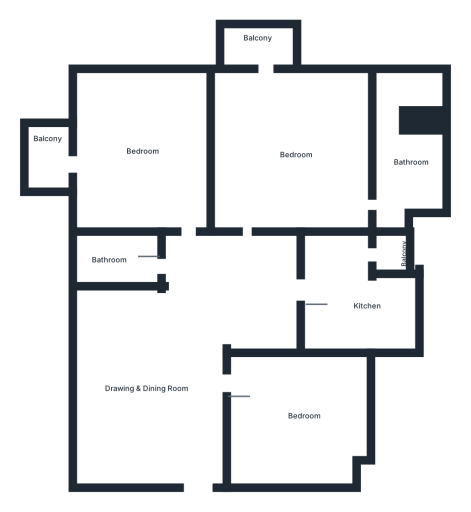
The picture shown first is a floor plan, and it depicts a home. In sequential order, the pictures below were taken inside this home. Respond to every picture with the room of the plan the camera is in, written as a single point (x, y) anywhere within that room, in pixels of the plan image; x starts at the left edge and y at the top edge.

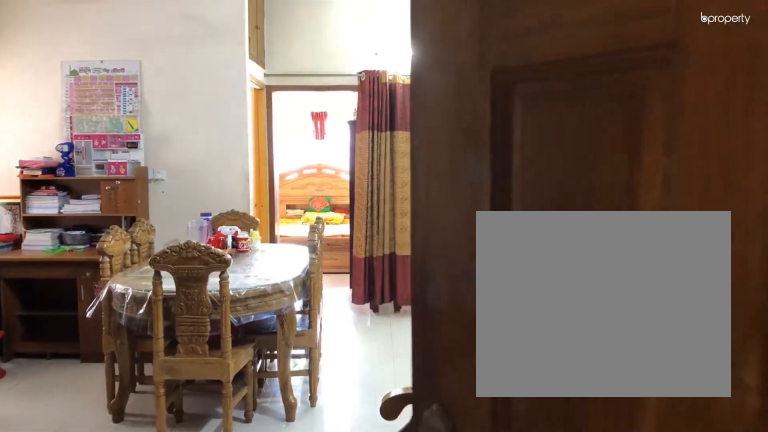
(200, 481)
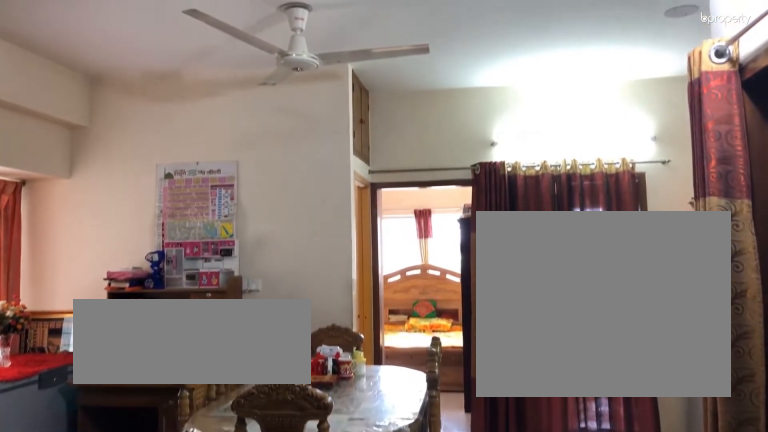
(152, 386)
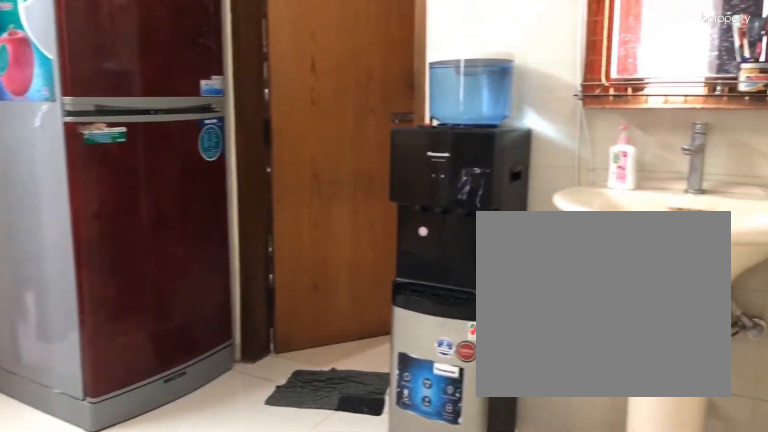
(234, 286)
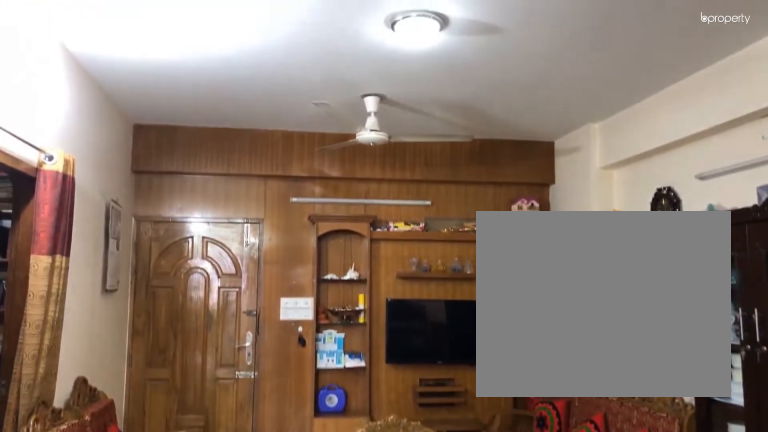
(145, 378)
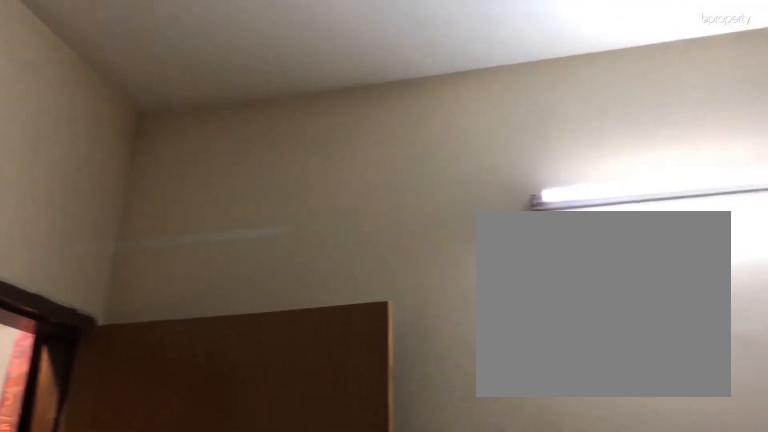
(296, 420)
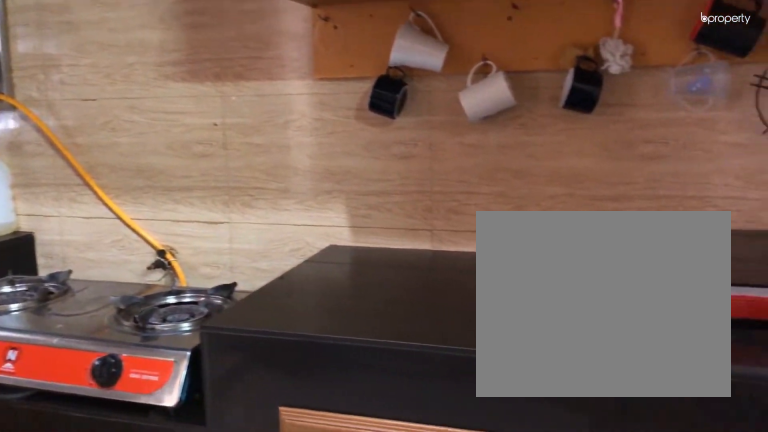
(338, 291)
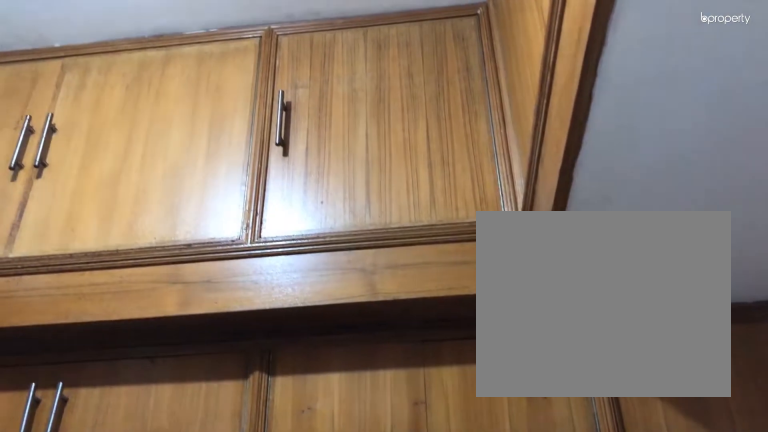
(338, 291)
